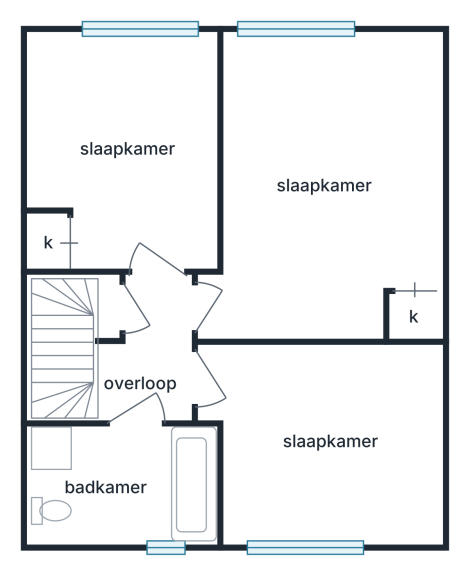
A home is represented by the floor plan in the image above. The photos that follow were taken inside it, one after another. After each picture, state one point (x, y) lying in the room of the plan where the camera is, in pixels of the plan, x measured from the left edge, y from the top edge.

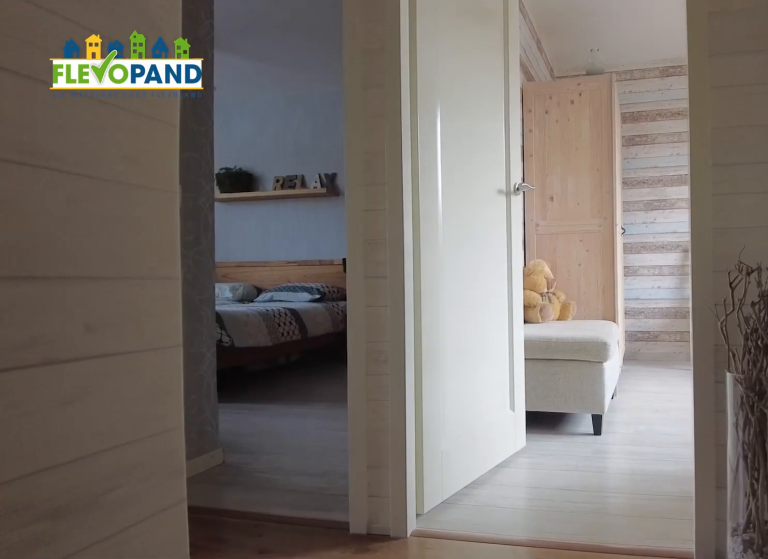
(150, 358)
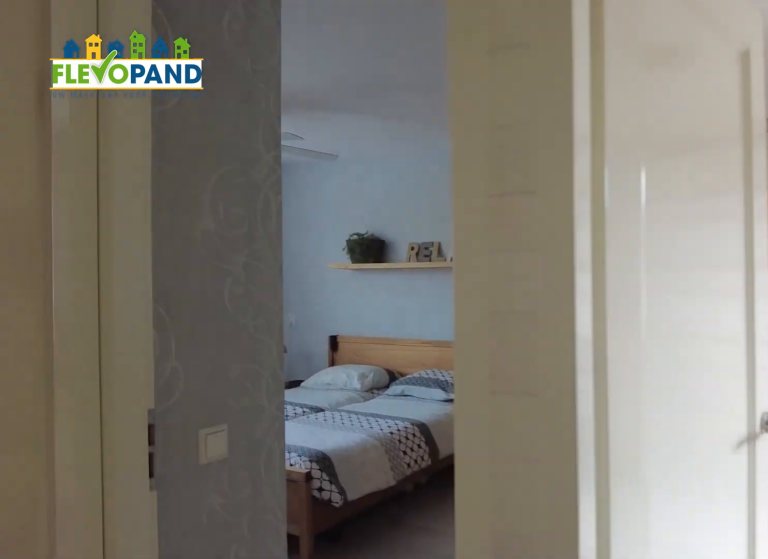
(150, 358)
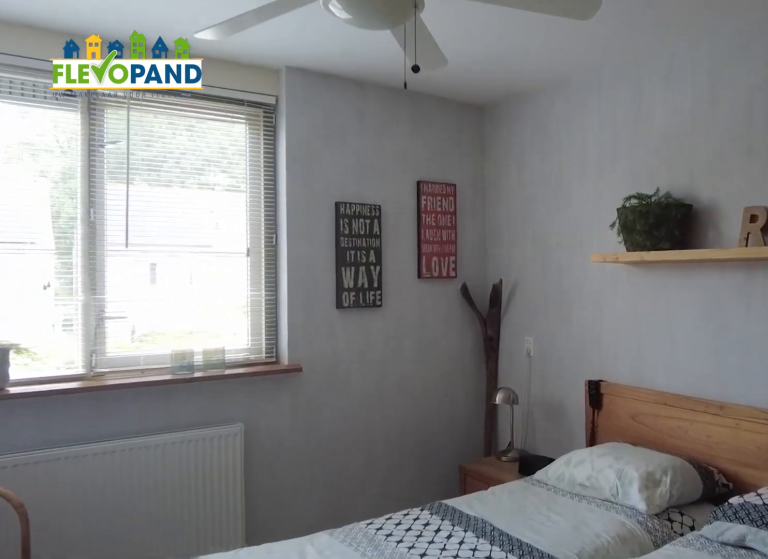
(312, 330)
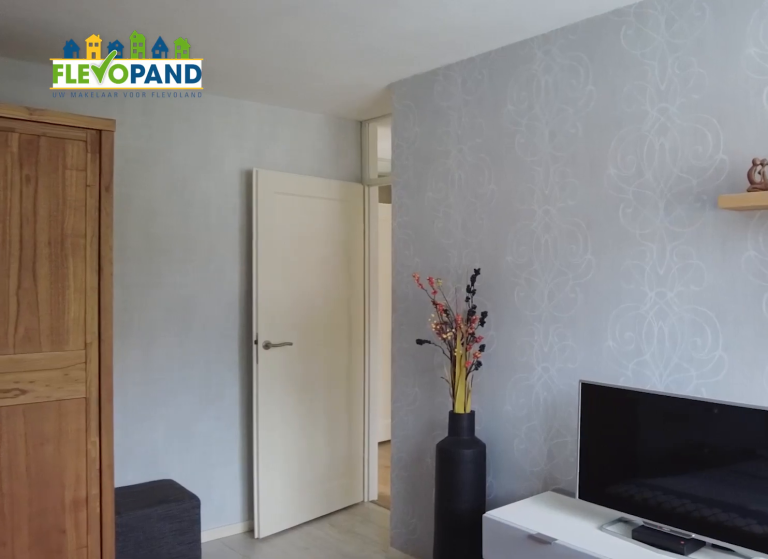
(312, 330)
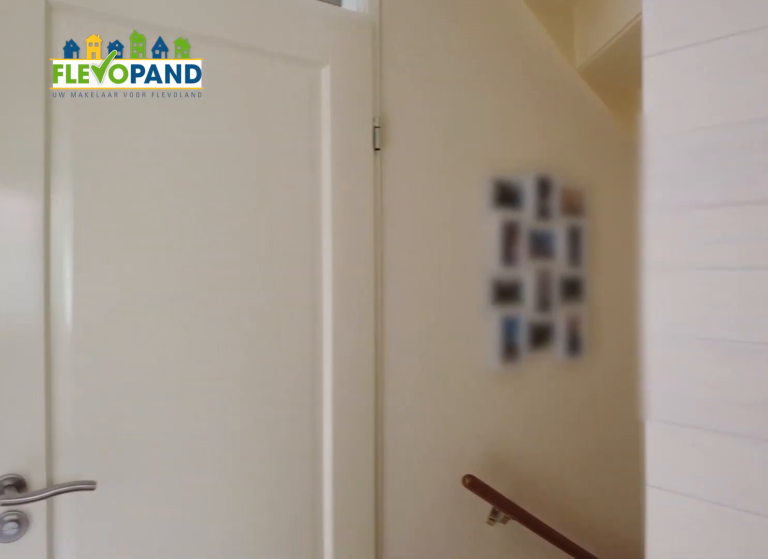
(151, 355)
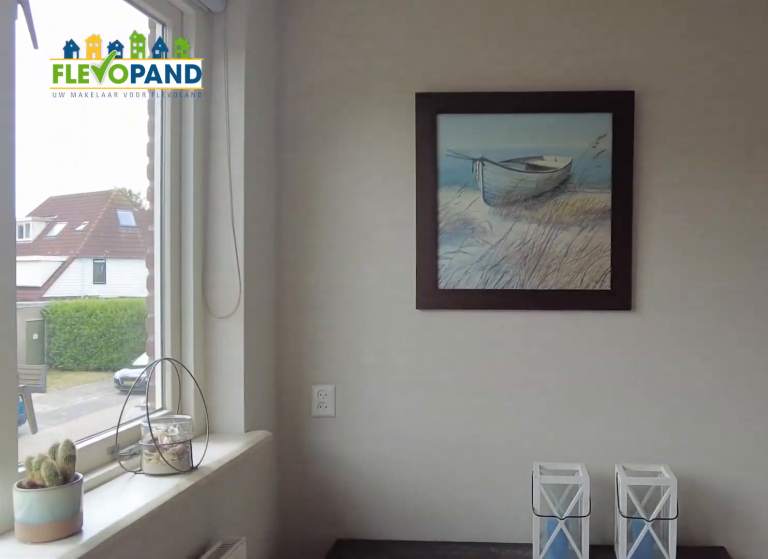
(326, 440)
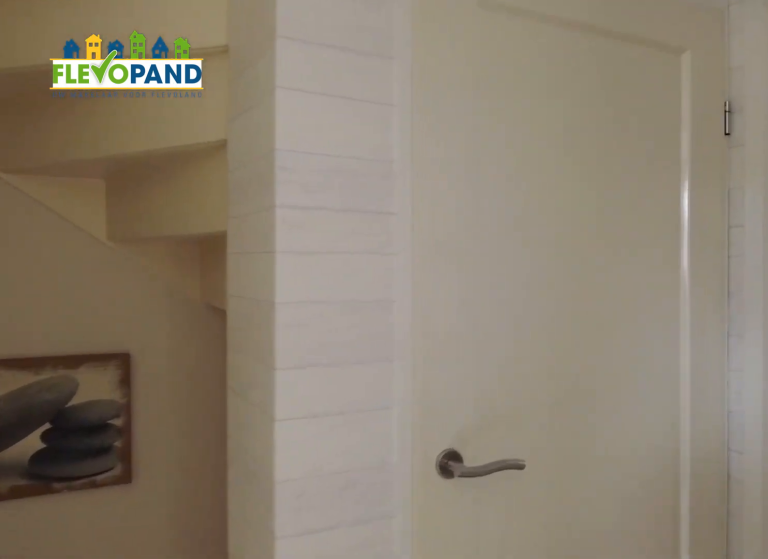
(150, 356)
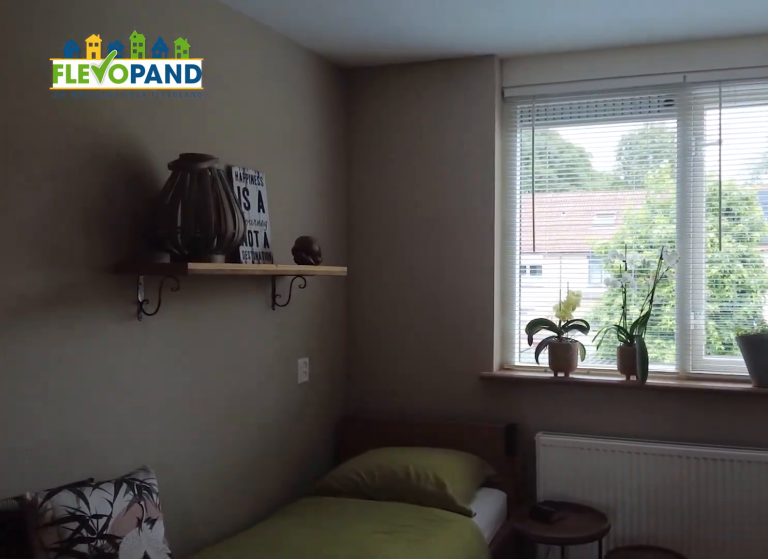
(122, 104)
